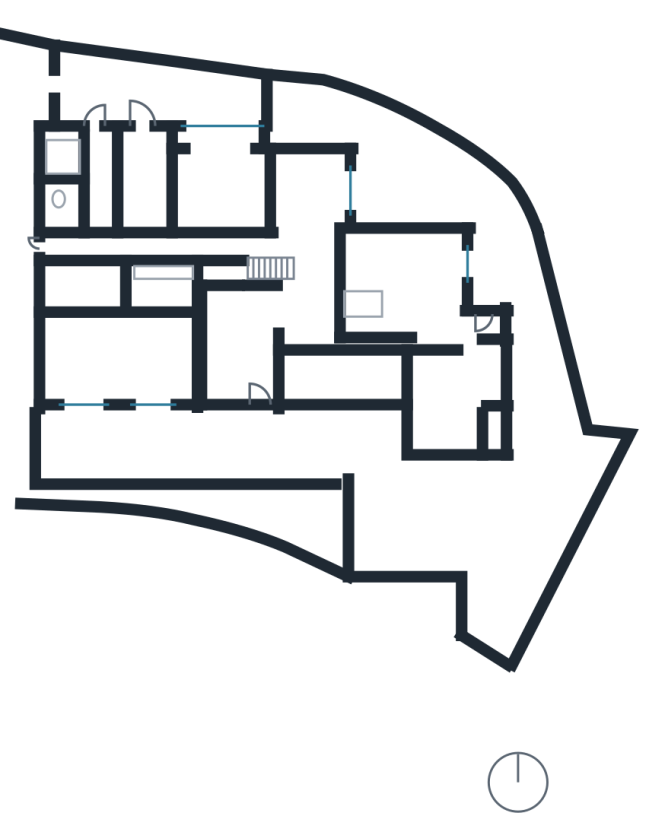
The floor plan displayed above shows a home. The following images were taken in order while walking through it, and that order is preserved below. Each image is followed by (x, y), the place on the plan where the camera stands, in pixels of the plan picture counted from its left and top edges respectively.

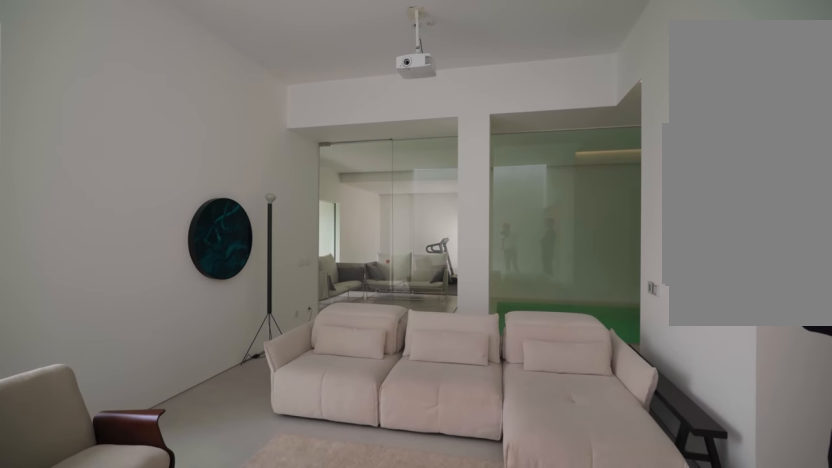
(413, 252)
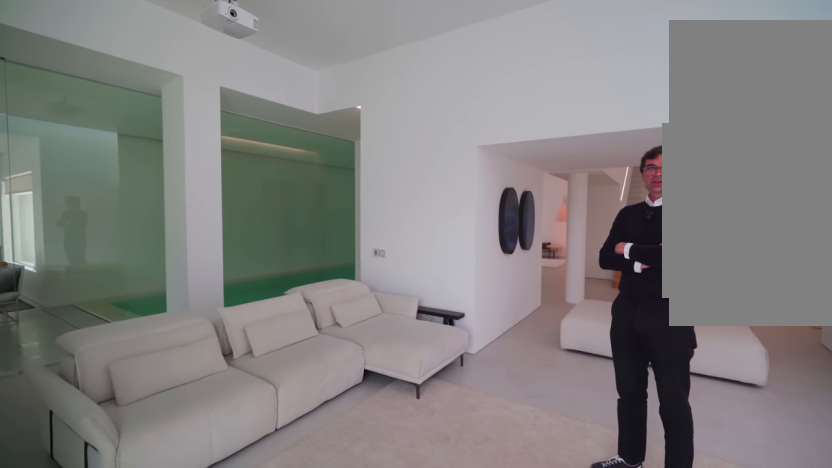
(441, 264)
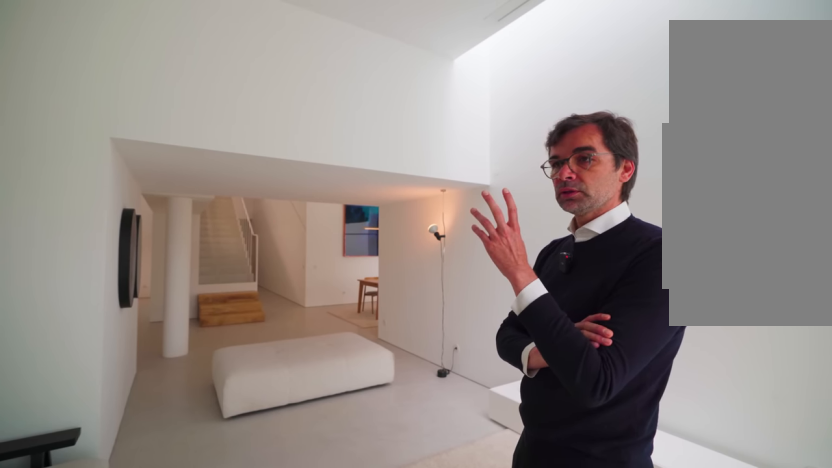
(447, 305)
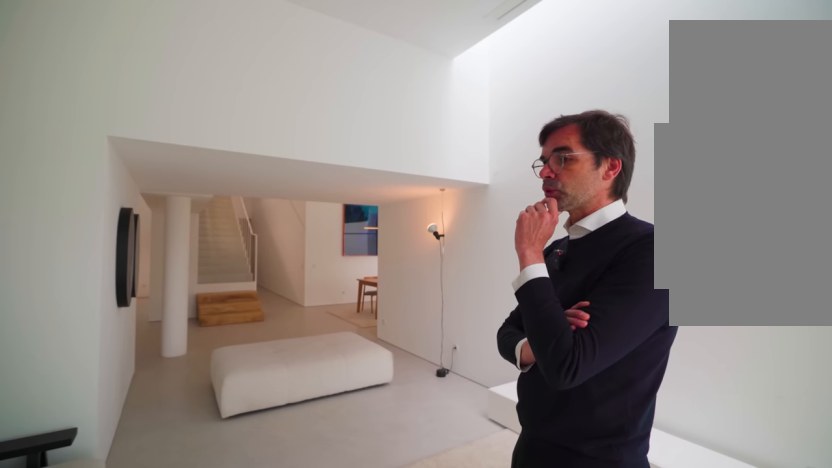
(446, 300)
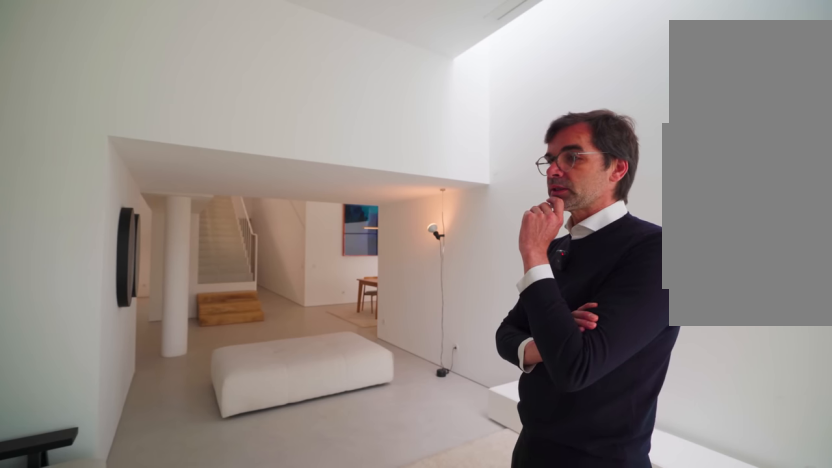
(446, 300)
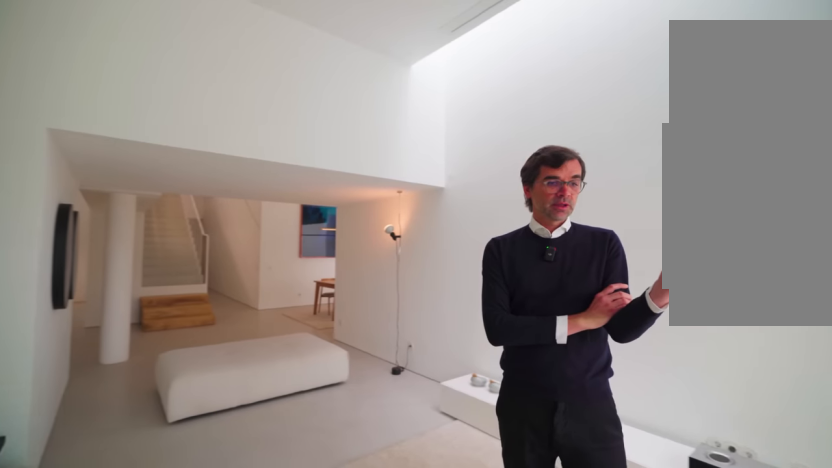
(446, 301)
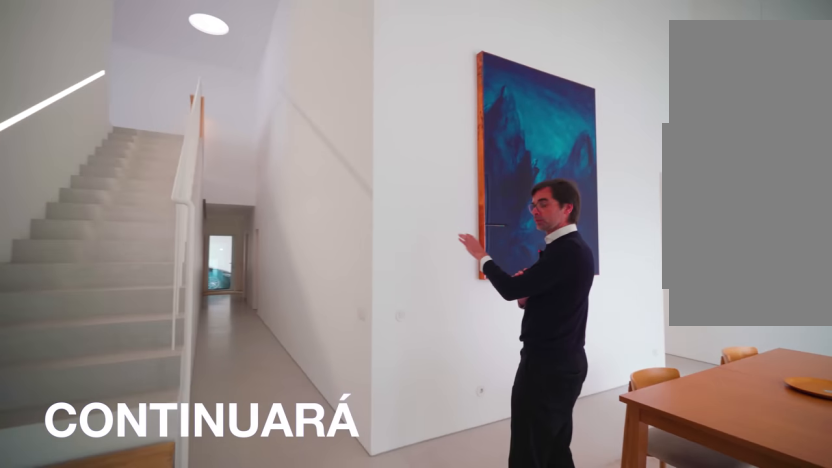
(312, 291)
